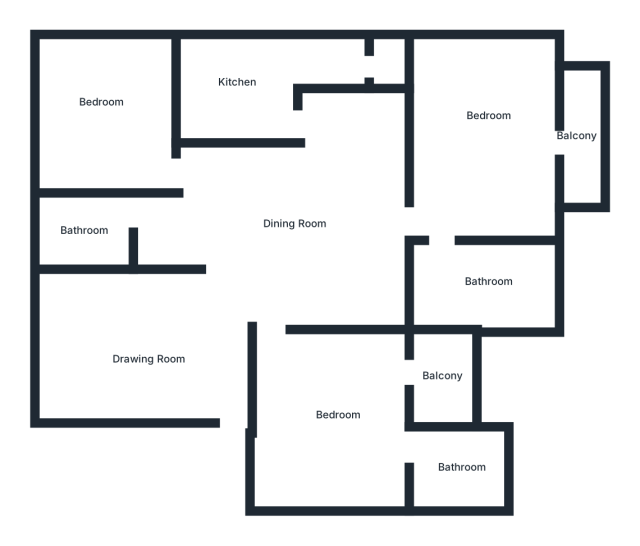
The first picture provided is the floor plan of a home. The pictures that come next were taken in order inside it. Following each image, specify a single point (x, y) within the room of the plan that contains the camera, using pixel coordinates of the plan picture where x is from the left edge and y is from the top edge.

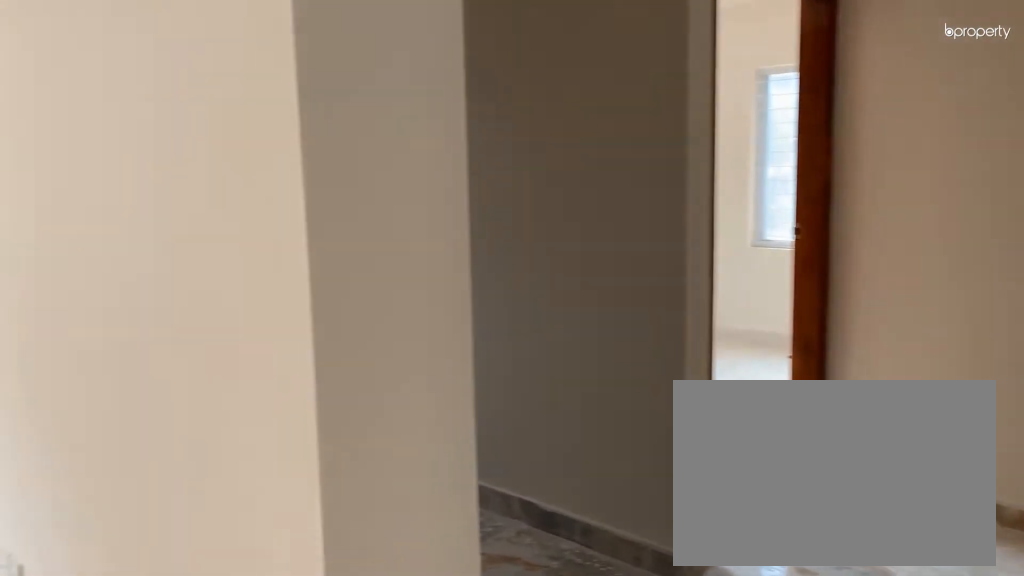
(299, 206)
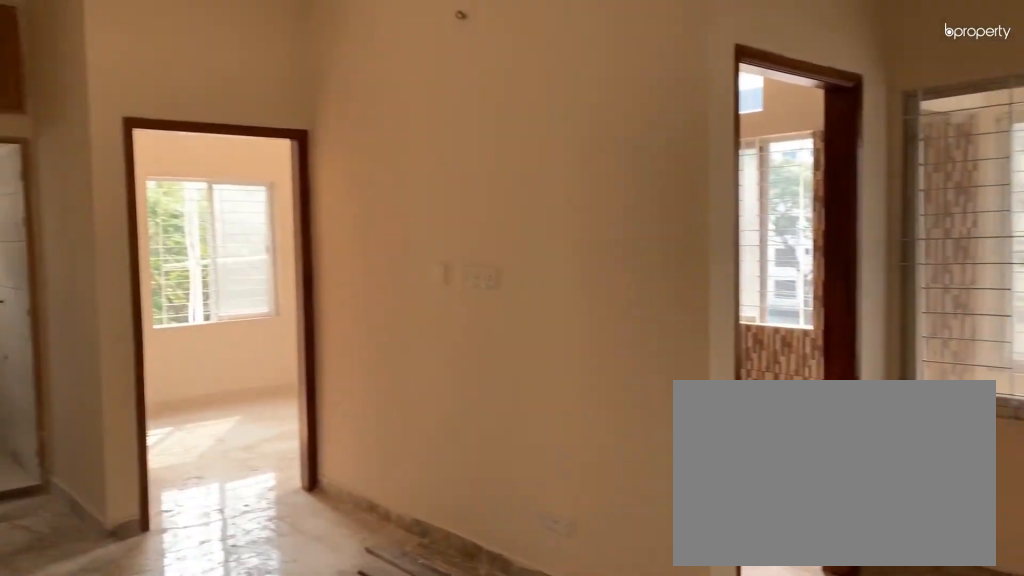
(299, 206)
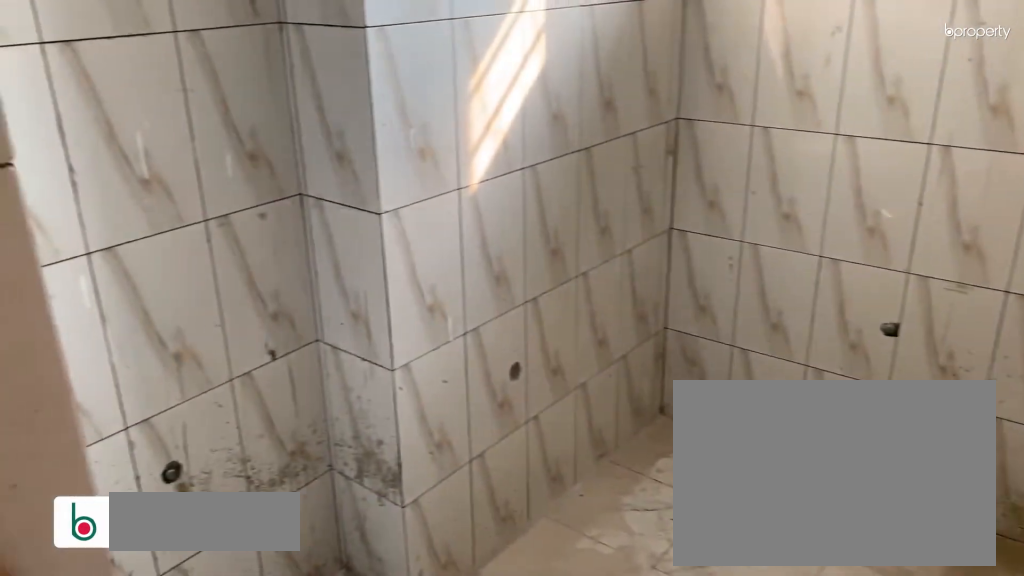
(83, 232)
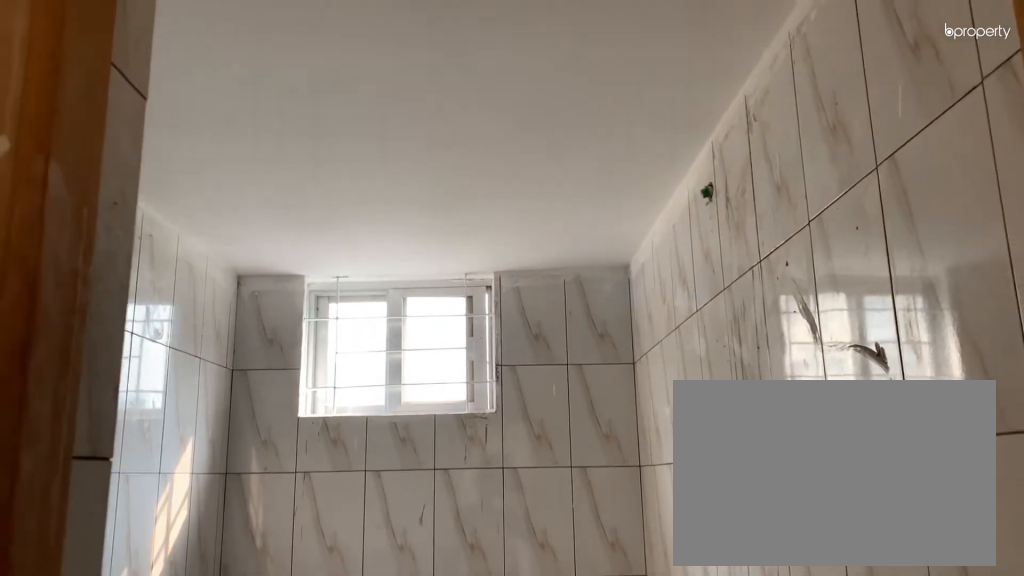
(83, 232)
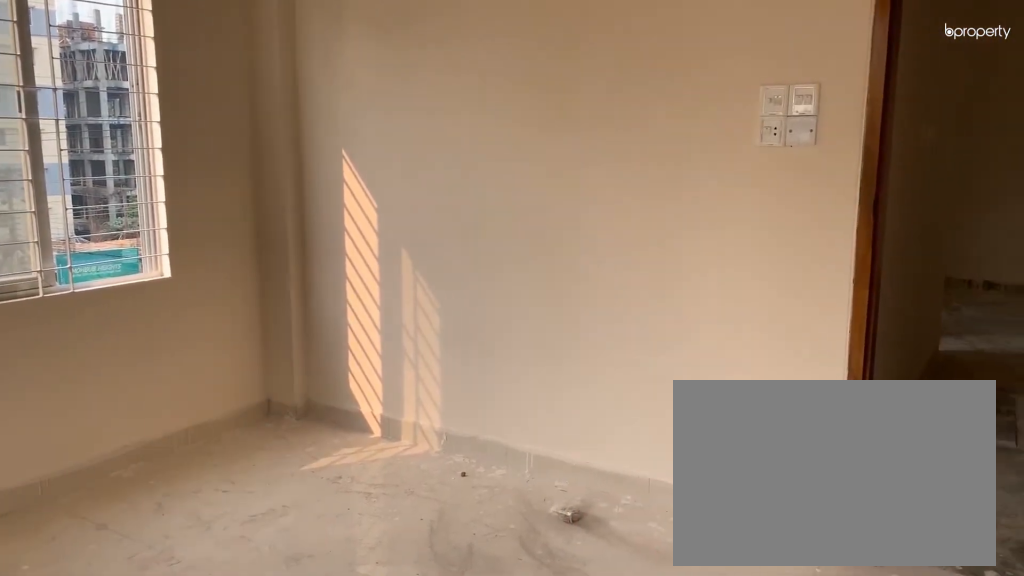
(112, 106)
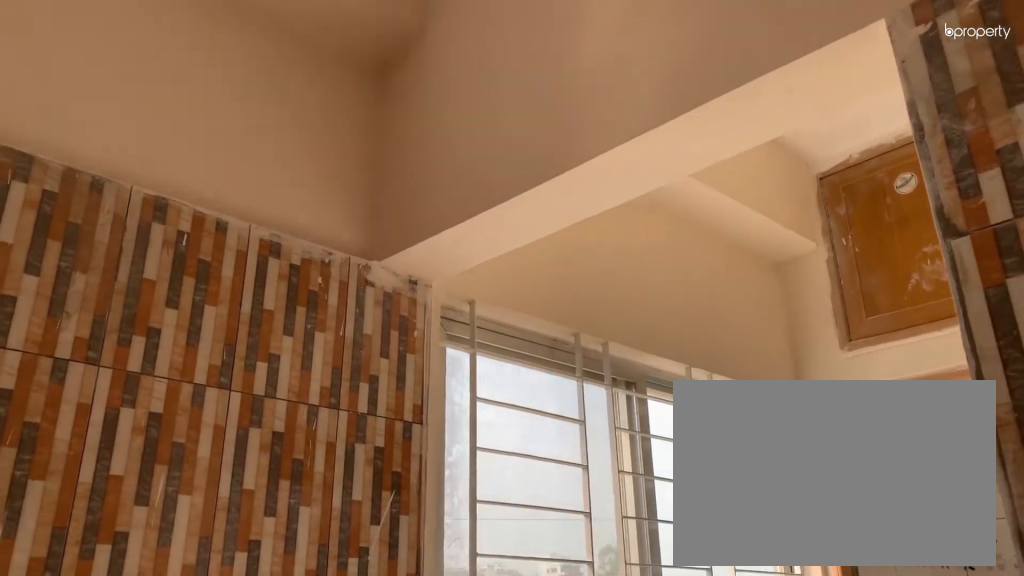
(249, 87)
